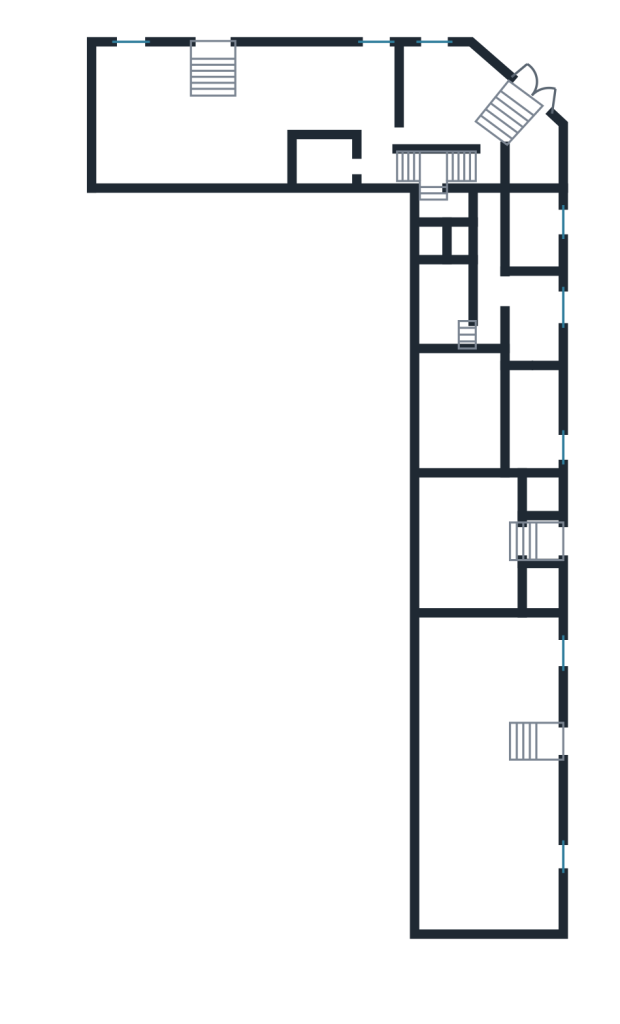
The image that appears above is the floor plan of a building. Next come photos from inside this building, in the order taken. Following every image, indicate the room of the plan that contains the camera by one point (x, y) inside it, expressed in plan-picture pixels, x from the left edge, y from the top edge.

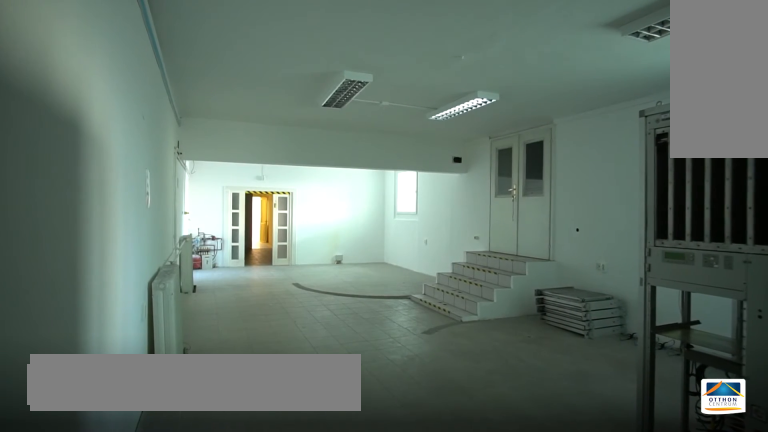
(469, 750)
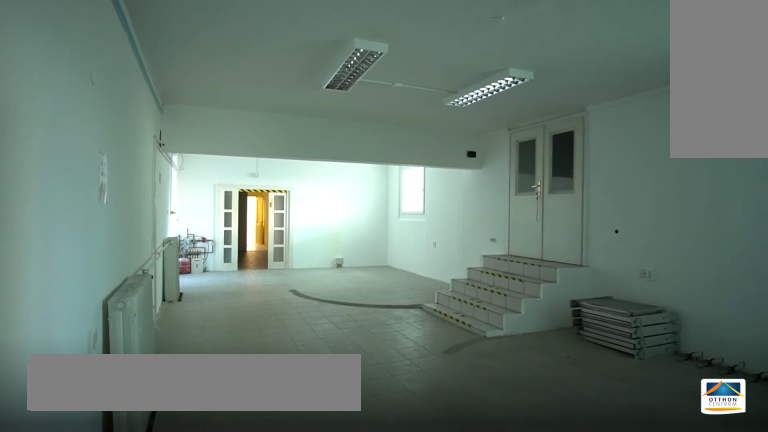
(469, 751)
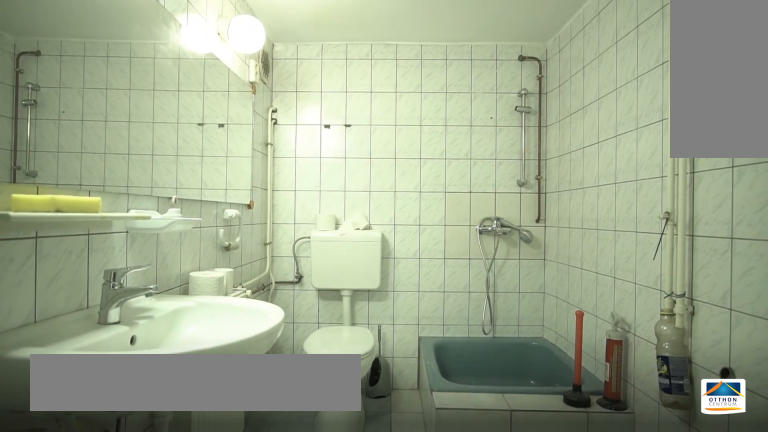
(446, 306)
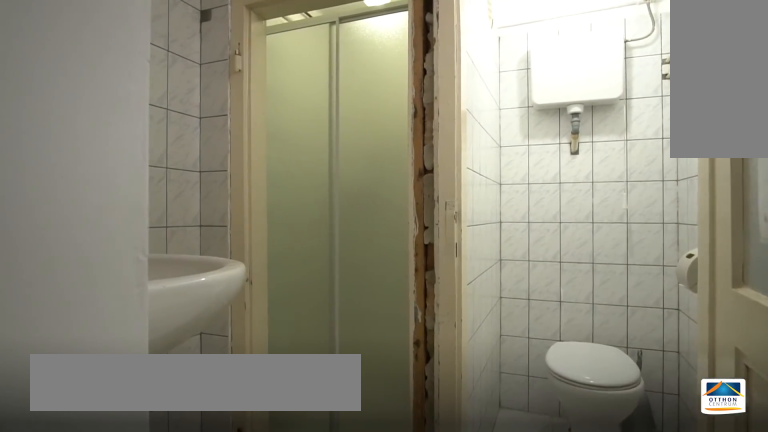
(432, 229)
